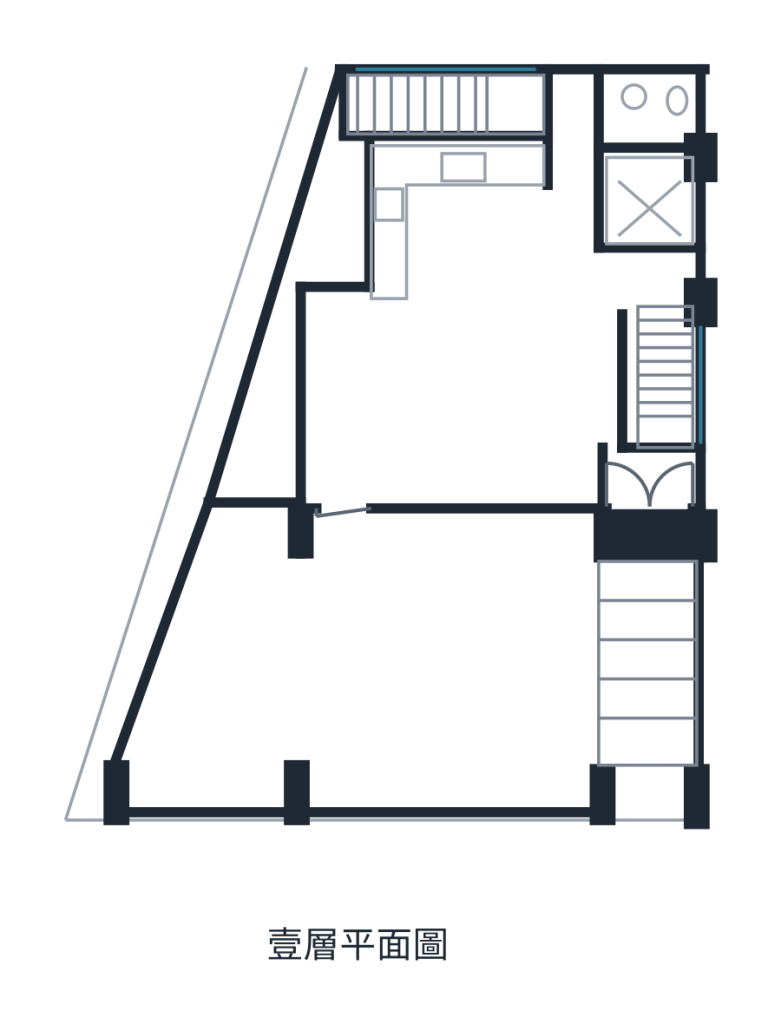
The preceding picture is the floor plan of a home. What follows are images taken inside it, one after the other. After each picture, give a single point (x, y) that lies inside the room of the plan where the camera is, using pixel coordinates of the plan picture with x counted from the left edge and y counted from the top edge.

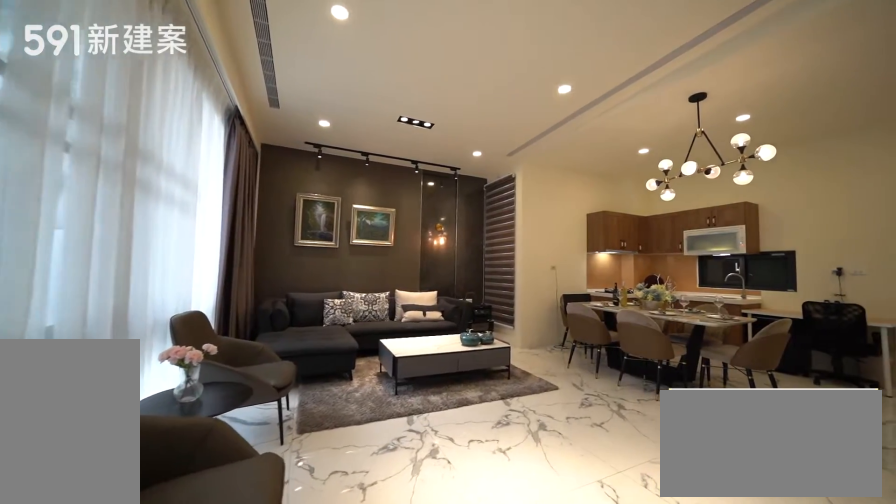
(466, 404)
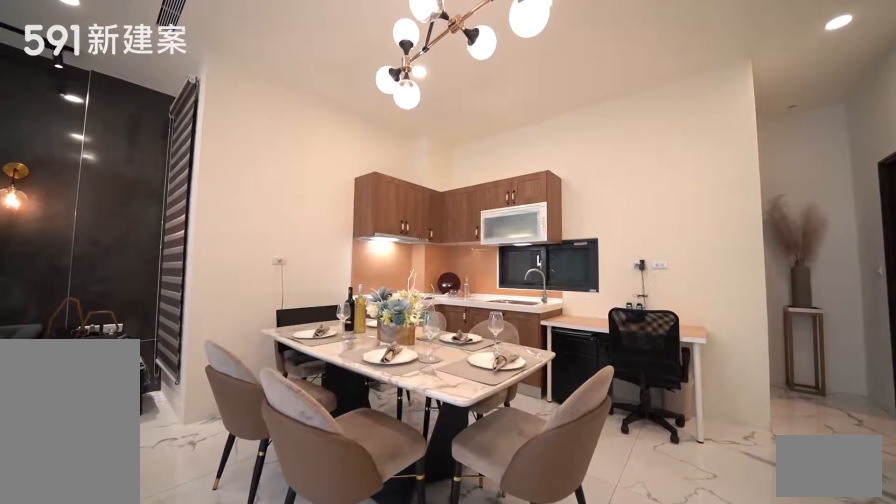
(461, 185)
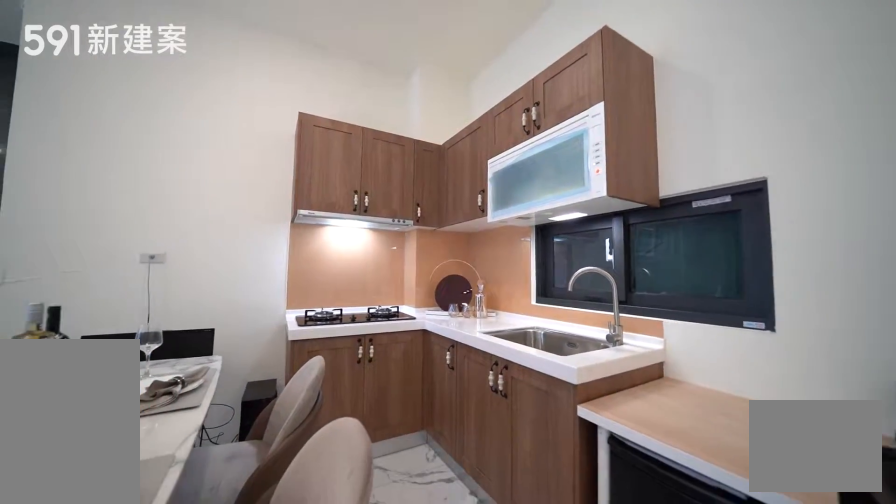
(461, 185)
